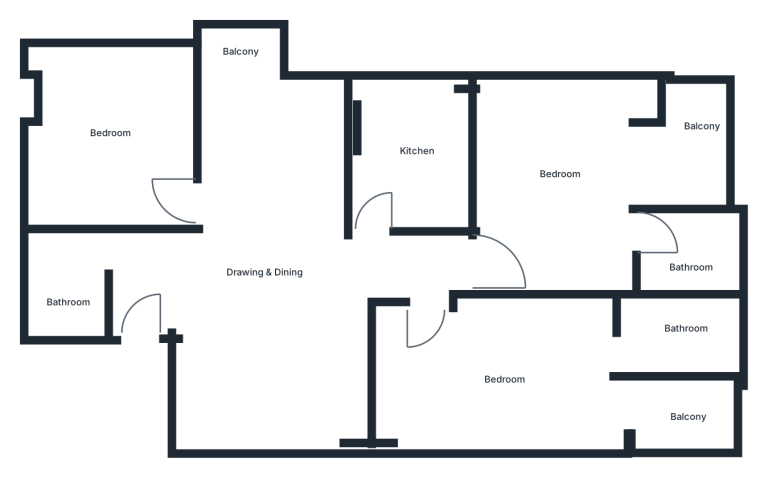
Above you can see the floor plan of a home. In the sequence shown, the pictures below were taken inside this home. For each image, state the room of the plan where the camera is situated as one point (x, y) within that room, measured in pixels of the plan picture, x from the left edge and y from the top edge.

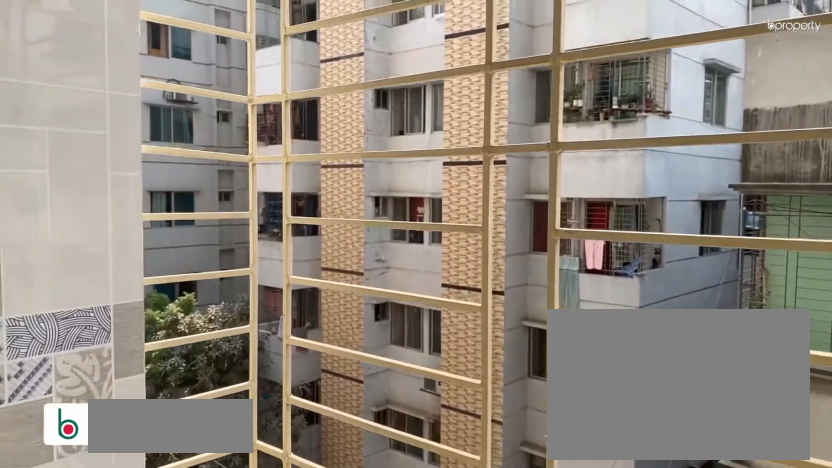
(239, 55)
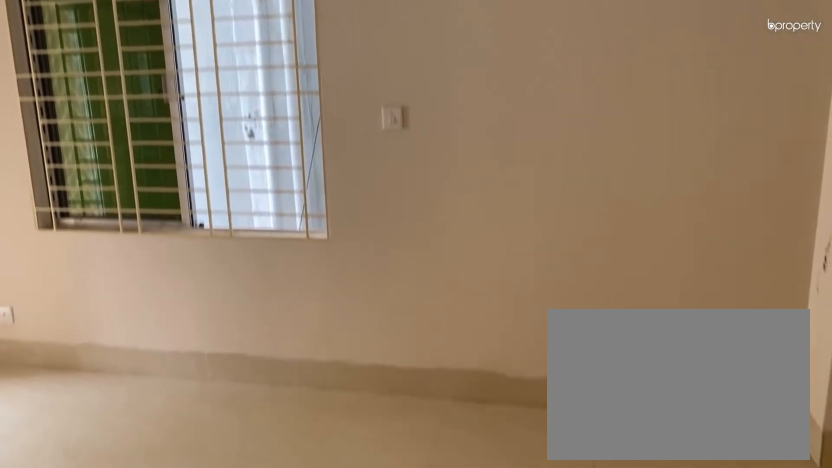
(537, 375)
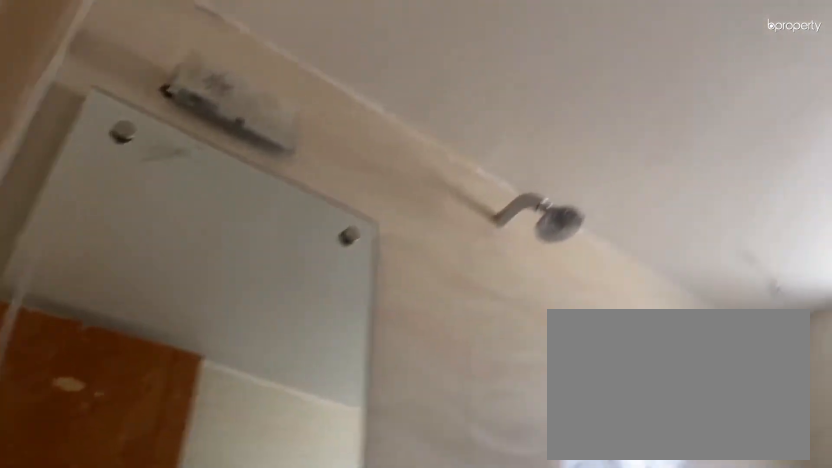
(668, 338)
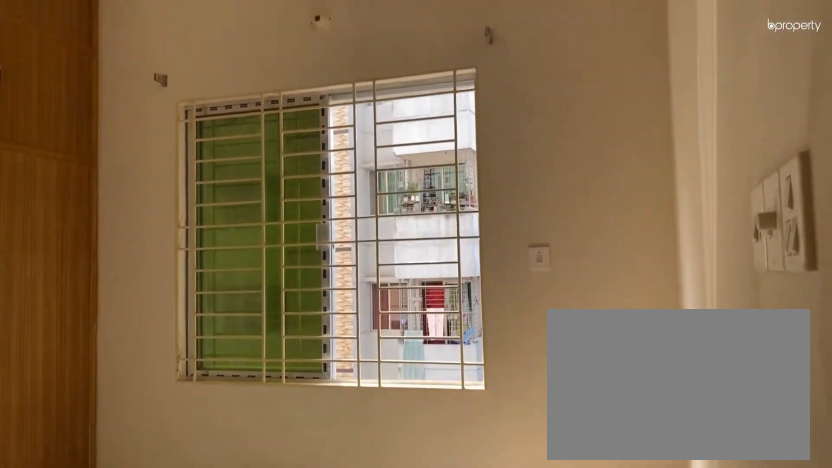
(111, 138)
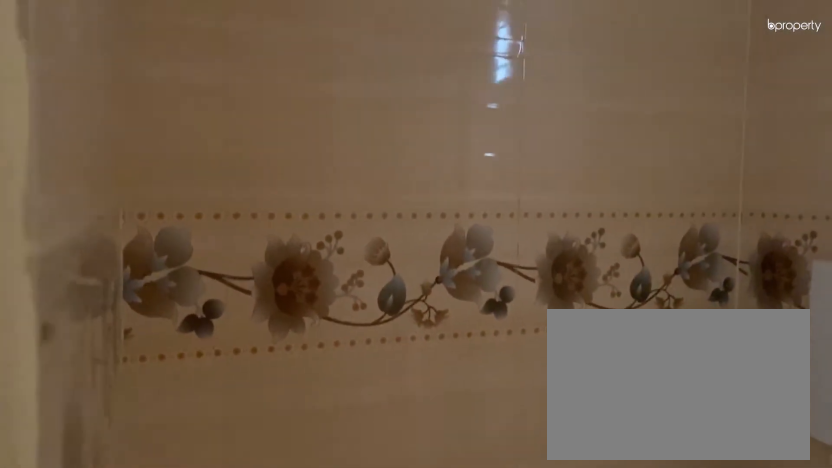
(69, 281)
